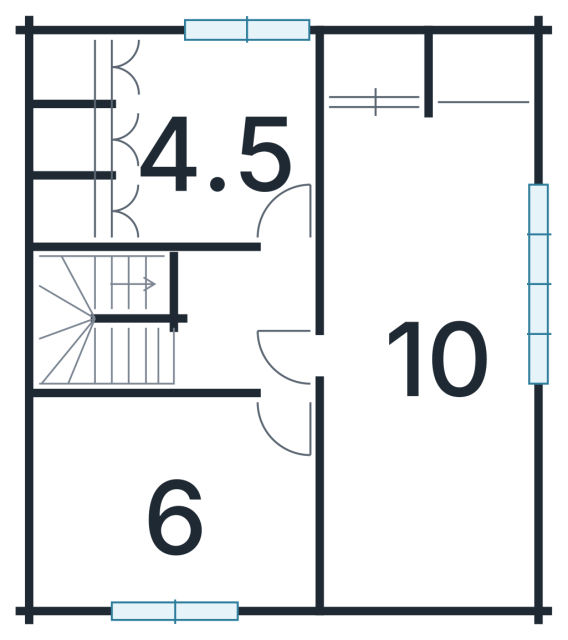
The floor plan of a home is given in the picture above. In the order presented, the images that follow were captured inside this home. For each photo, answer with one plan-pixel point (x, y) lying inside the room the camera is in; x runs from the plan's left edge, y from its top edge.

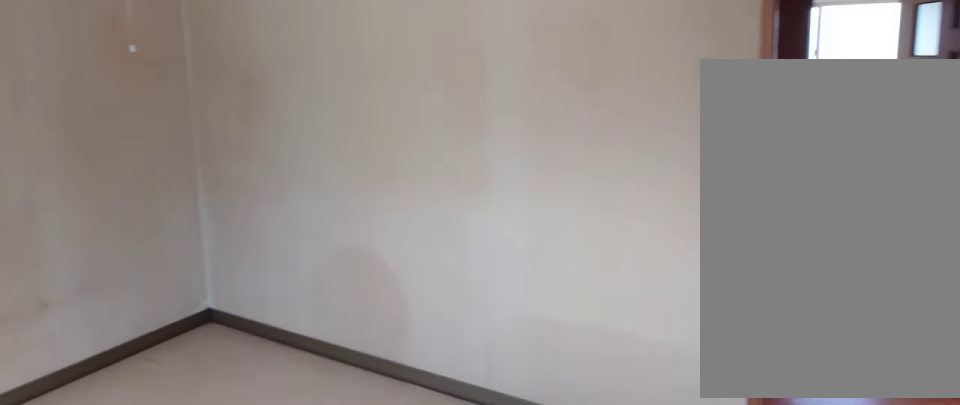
(181, 498)
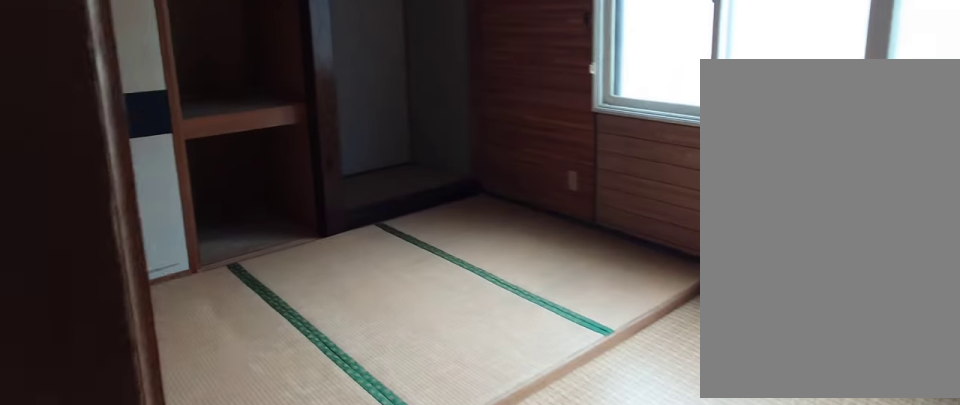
(433, 349)
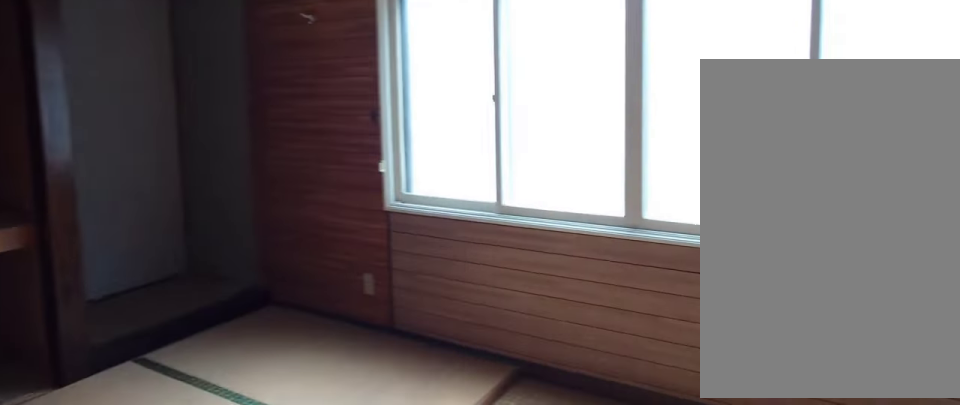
(433, 349)
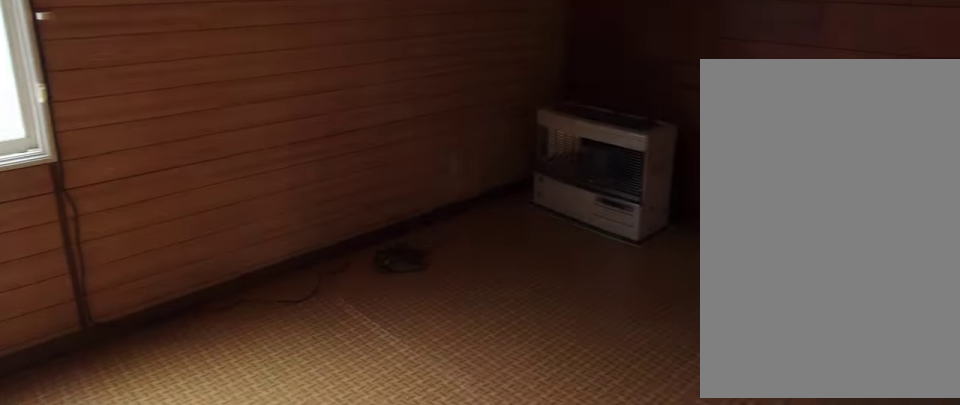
(433, 349)
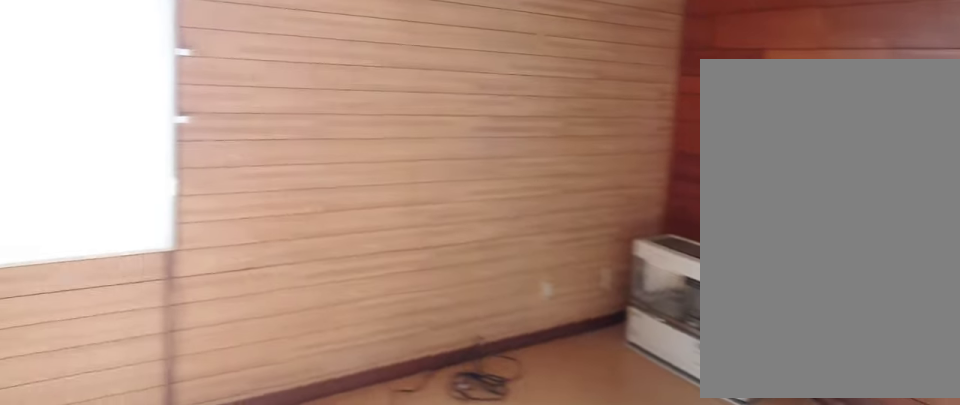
(433, 349)
